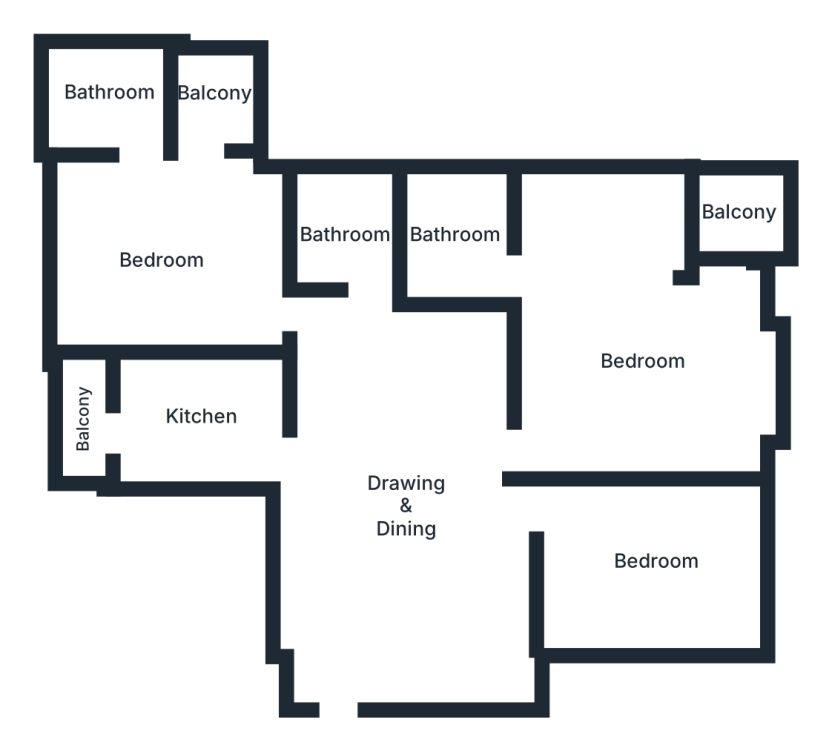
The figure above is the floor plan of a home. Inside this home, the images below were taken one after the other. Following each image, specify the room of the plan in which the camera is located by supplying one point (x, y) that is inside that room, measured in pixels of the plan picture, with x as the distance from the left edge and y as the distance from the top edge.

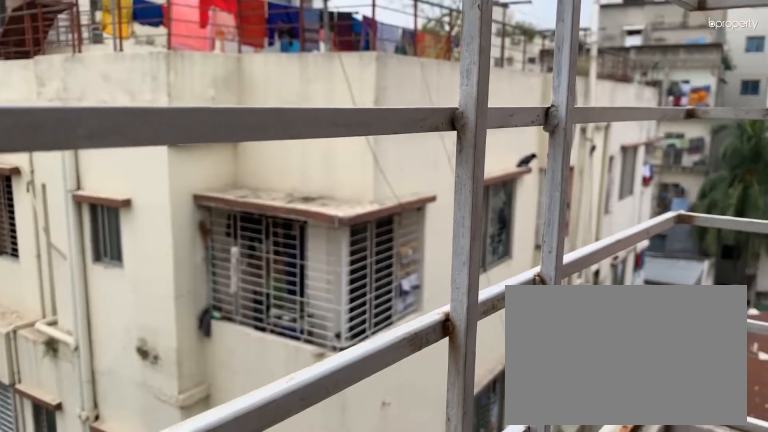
(736, 218)
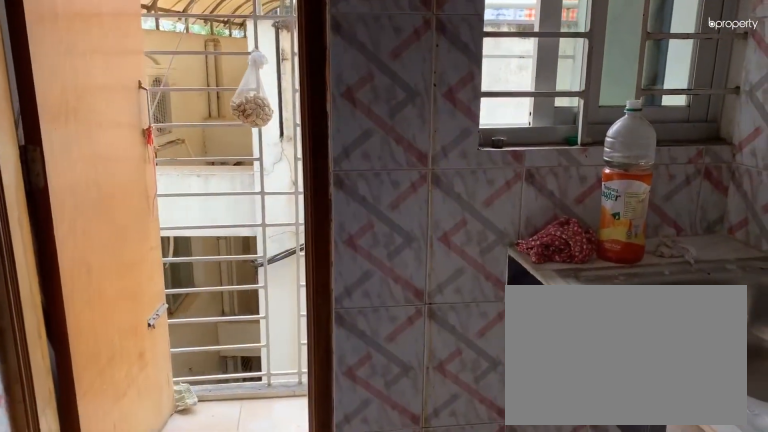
(199, 420)
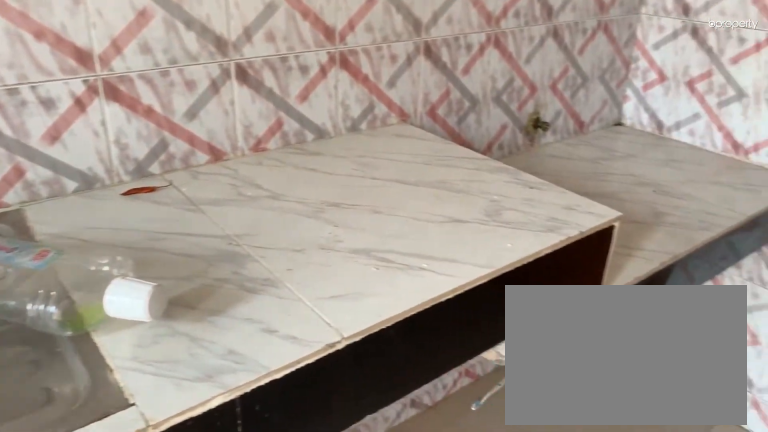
(199, 420)
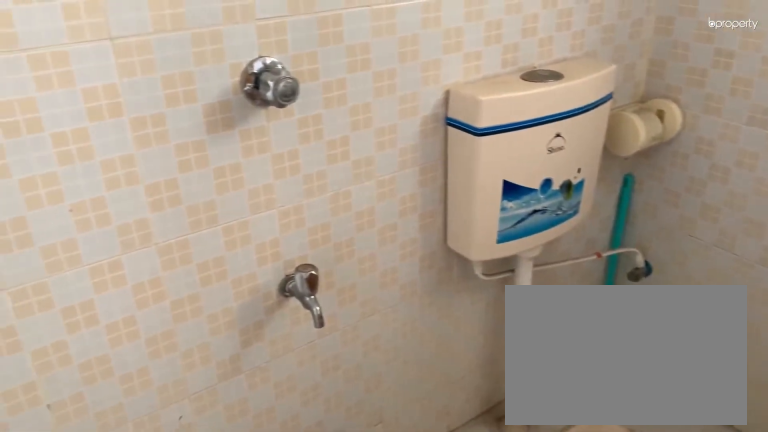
(361, 249)
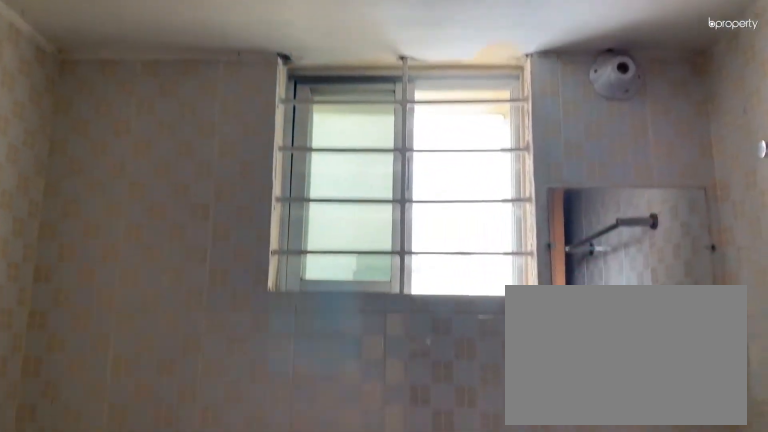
(361, 249)
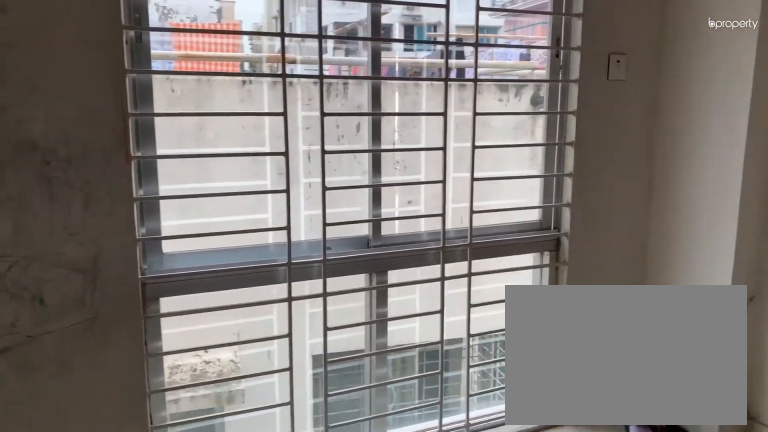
(166, 267)
